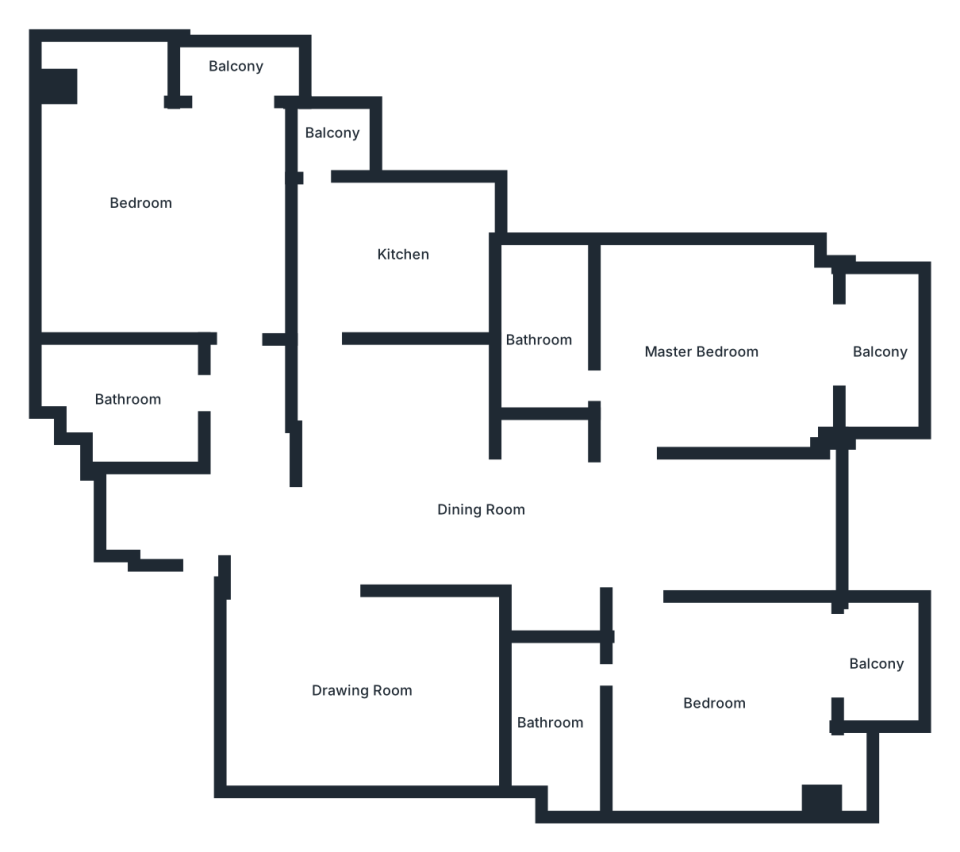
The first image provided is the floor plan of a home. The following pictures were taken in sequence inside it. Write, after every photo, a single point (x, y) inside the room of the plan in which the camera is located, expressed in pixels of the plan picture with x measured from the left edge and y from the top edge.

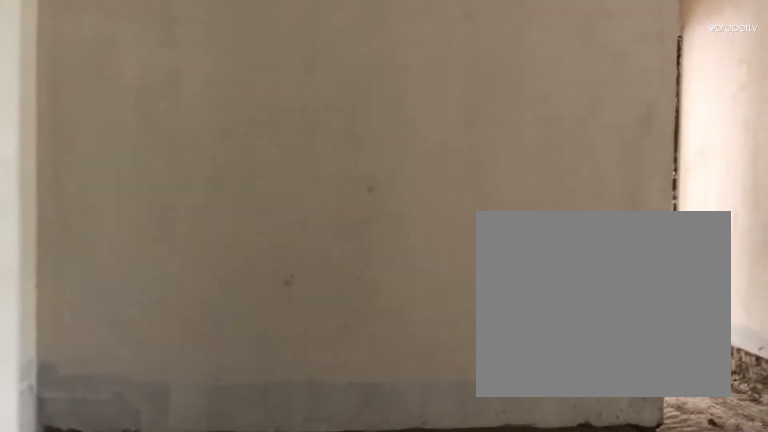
(319, 542)
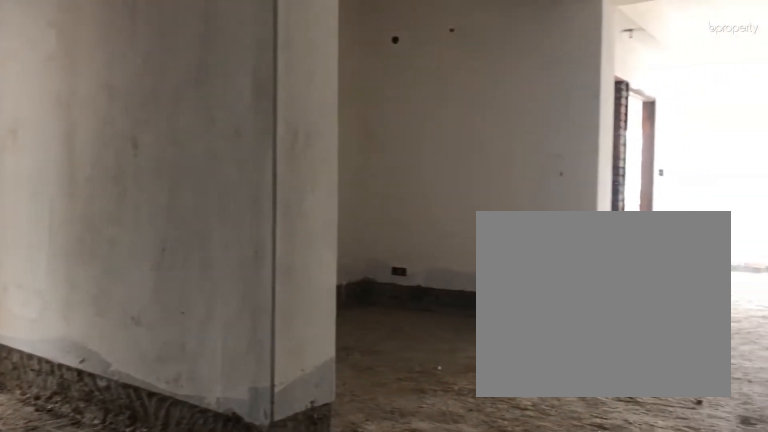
(319, 542)
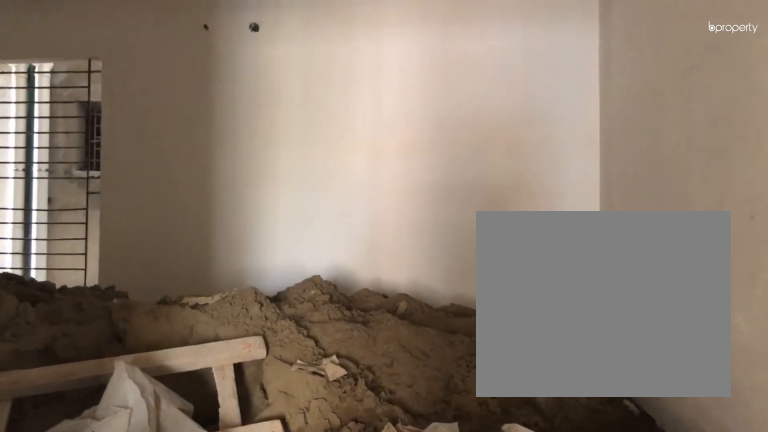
(459, 636)
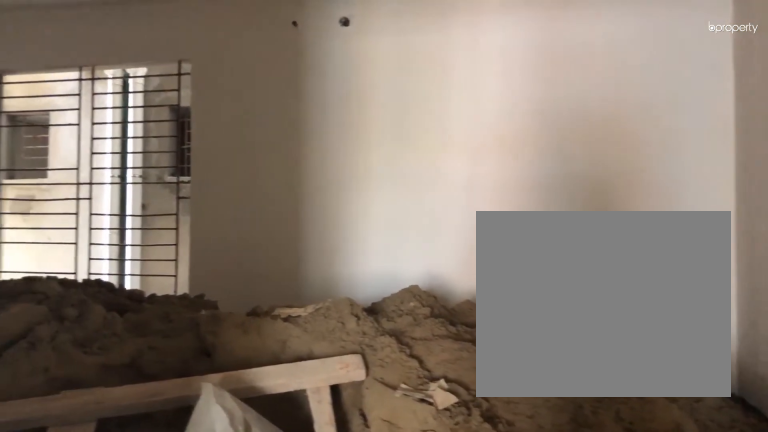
(459, 636)
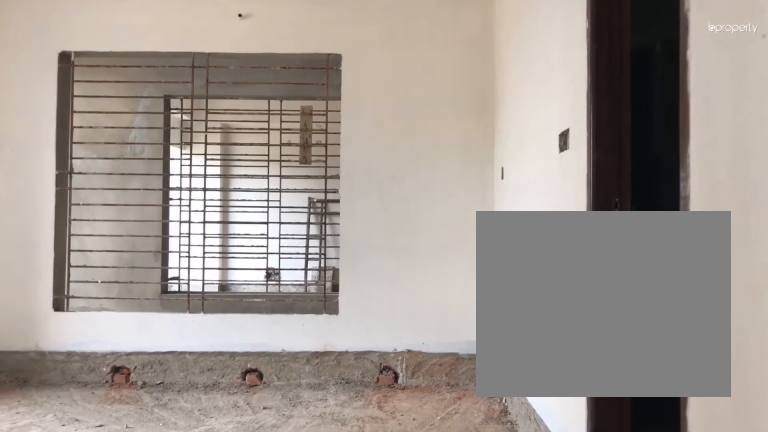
(656, 655)
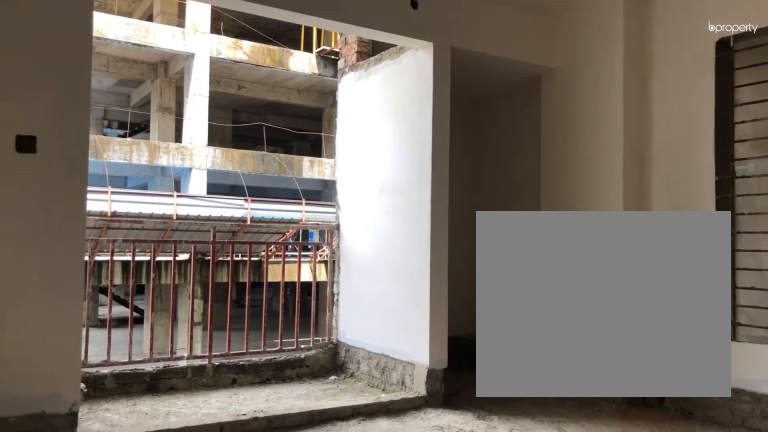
(719, 714)
